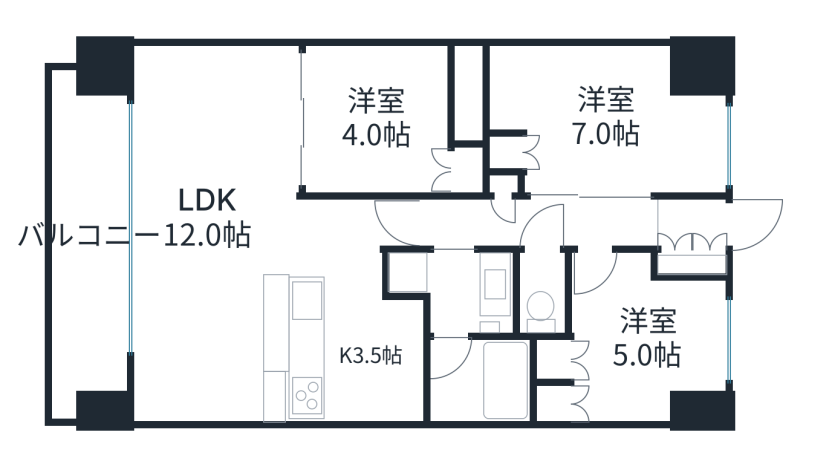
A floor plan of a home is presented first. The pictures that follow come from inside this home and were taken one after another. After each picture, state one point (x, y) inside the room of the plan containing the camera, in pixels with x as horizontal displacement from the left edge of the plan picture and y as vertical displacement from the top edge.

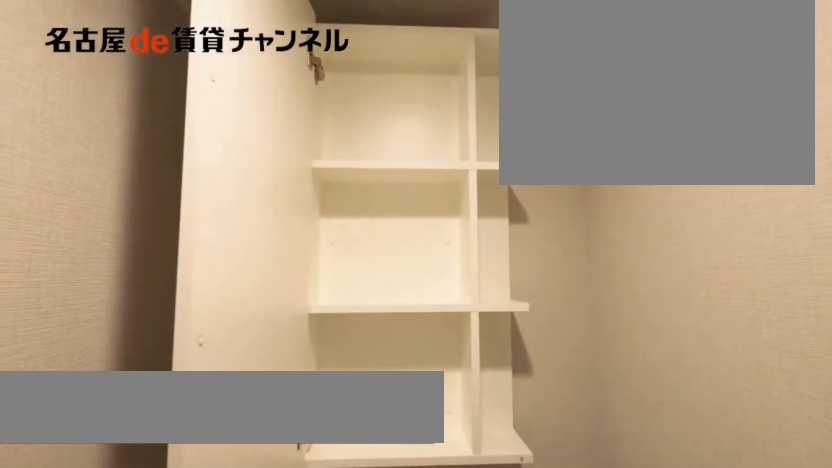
(544, 296)
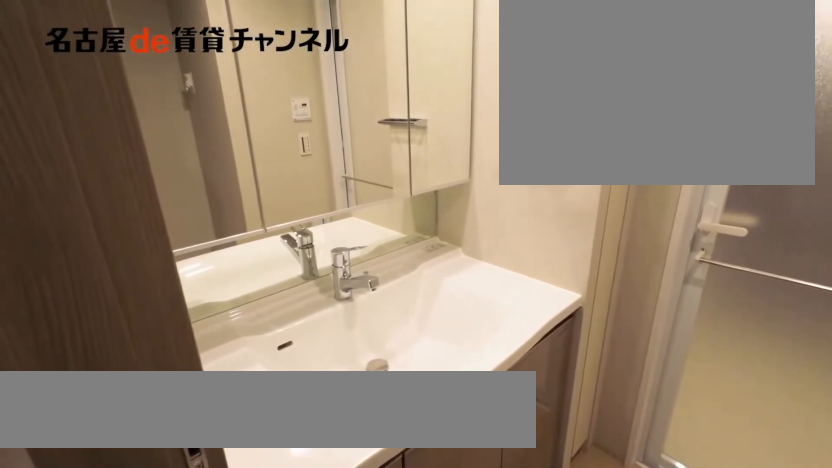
(457, 289)
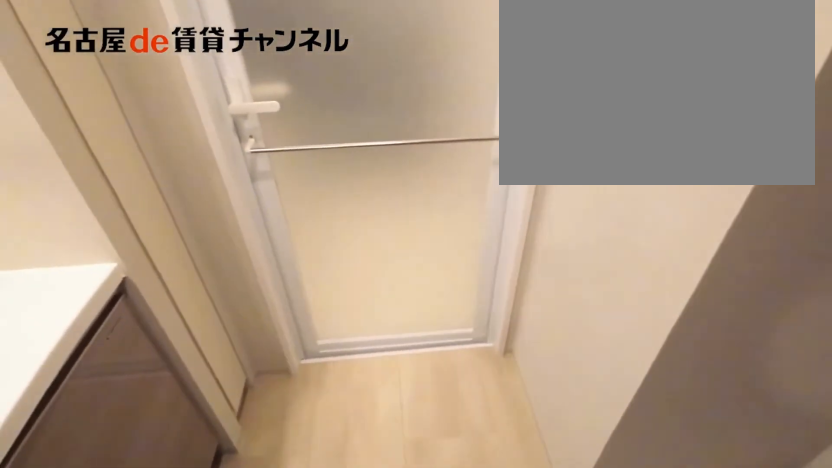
(457, 289)
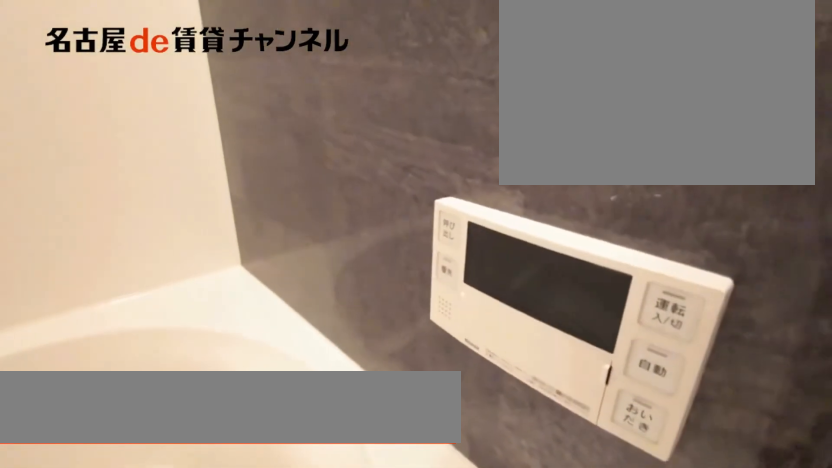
(475, 379)
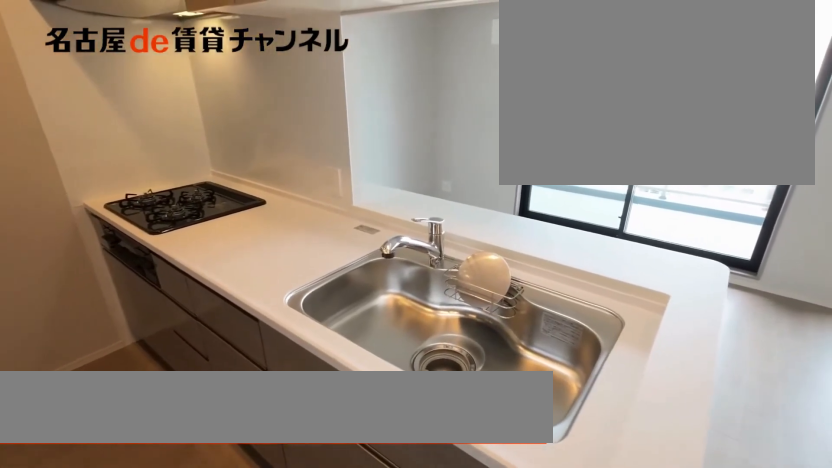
(318, 348)
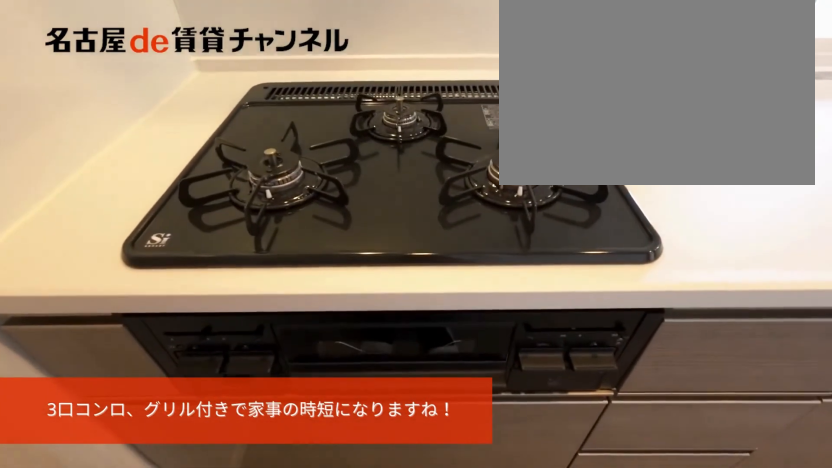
(318, 348)
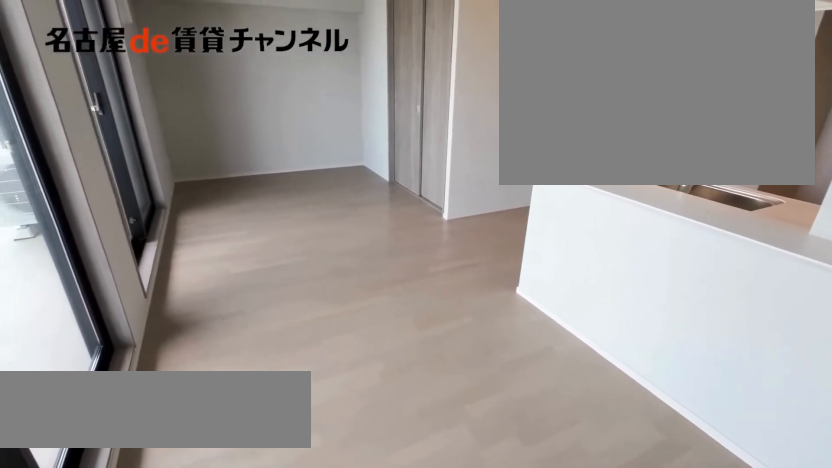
(208, 222)
